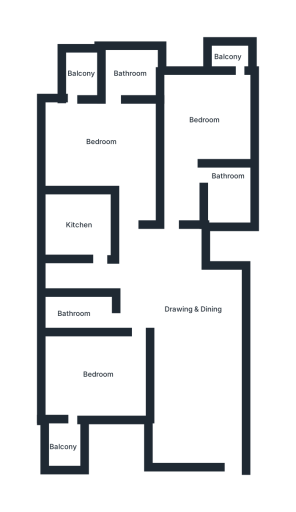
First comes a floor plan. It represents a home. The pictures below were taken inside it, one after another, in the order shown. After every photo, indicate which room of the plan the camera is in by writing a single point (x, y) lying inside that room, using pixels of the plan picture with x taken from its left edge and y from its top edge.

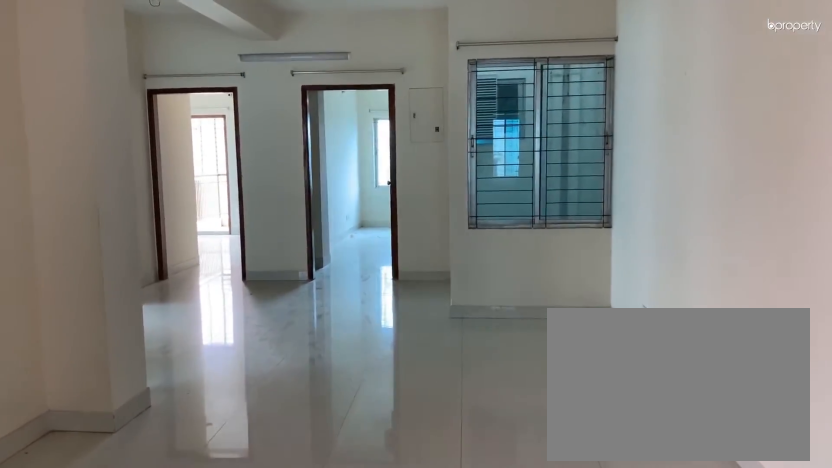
(193, 321)
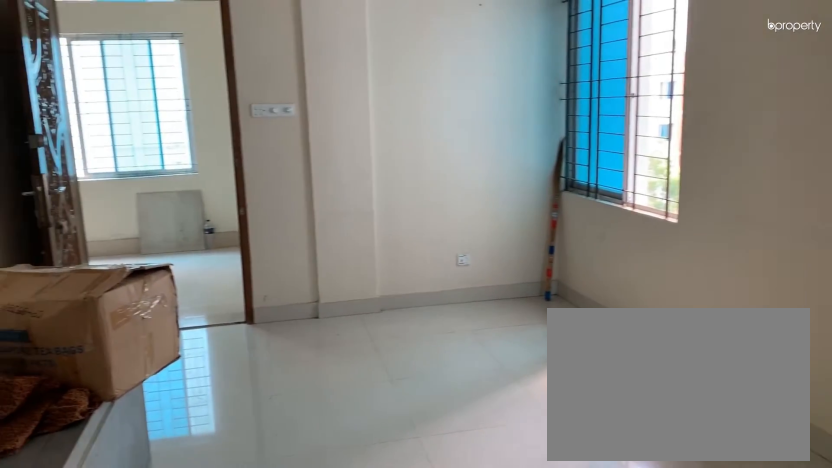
(193, 321)
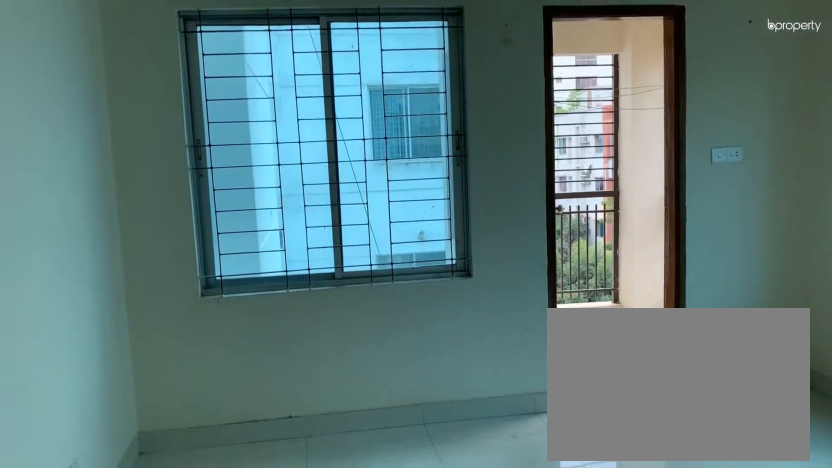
(81, 381)
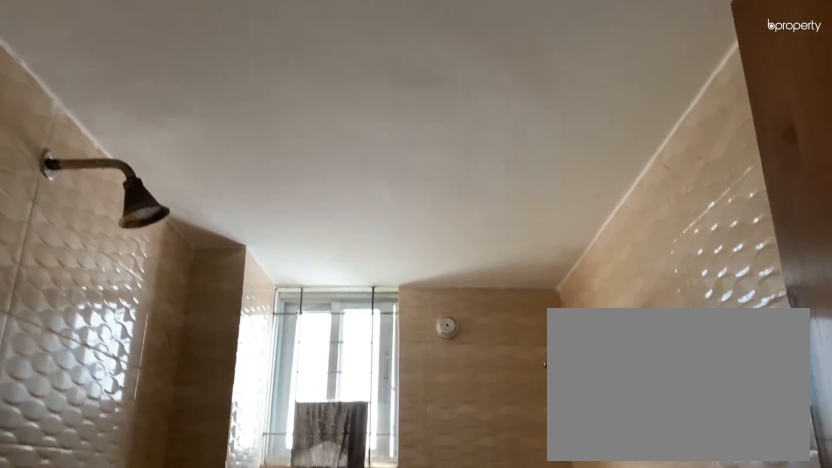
(72, 314)
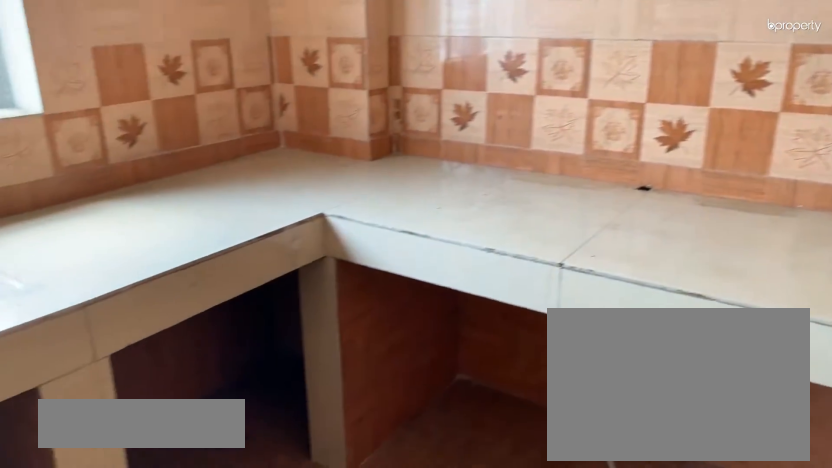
(75, 226)
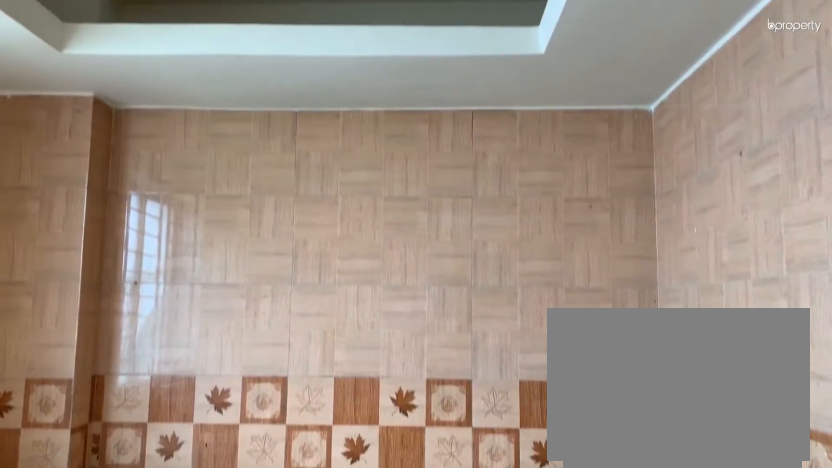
(81, 226)
